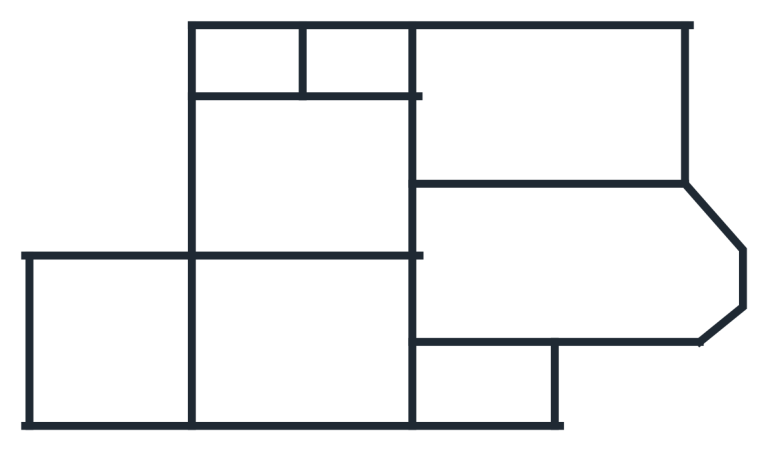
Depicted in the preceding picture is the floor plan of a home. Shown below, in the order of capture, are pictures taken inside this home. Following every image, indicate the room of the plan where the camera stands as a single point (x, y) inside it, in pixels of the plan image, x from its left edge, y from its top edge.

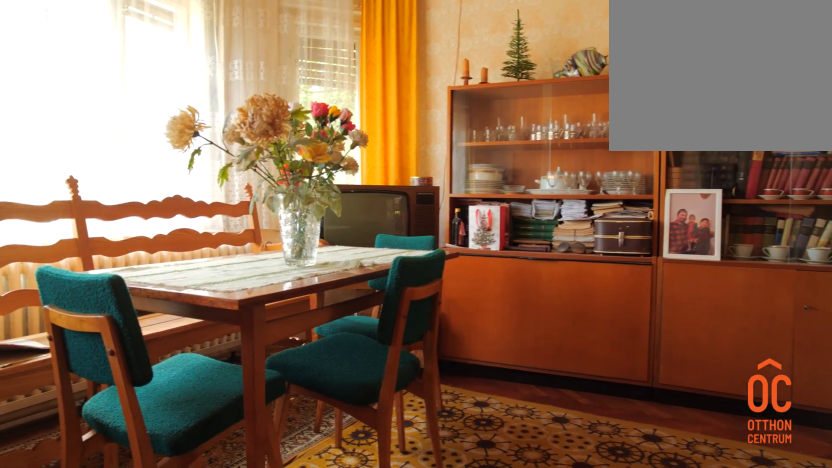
(553, 260)
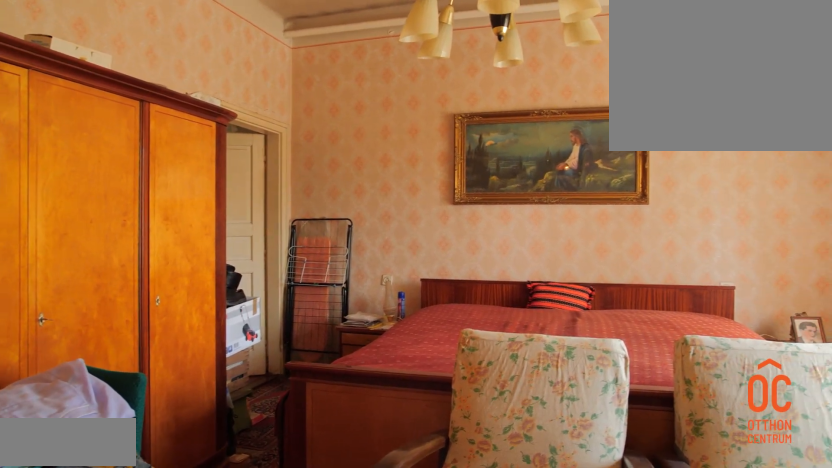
(553, 117)
